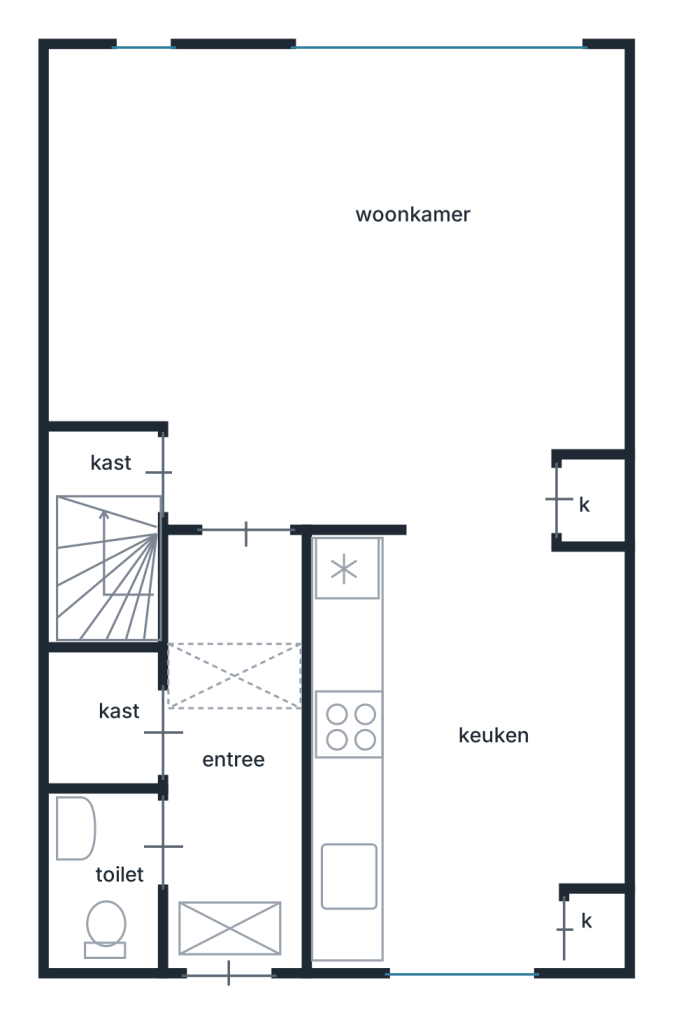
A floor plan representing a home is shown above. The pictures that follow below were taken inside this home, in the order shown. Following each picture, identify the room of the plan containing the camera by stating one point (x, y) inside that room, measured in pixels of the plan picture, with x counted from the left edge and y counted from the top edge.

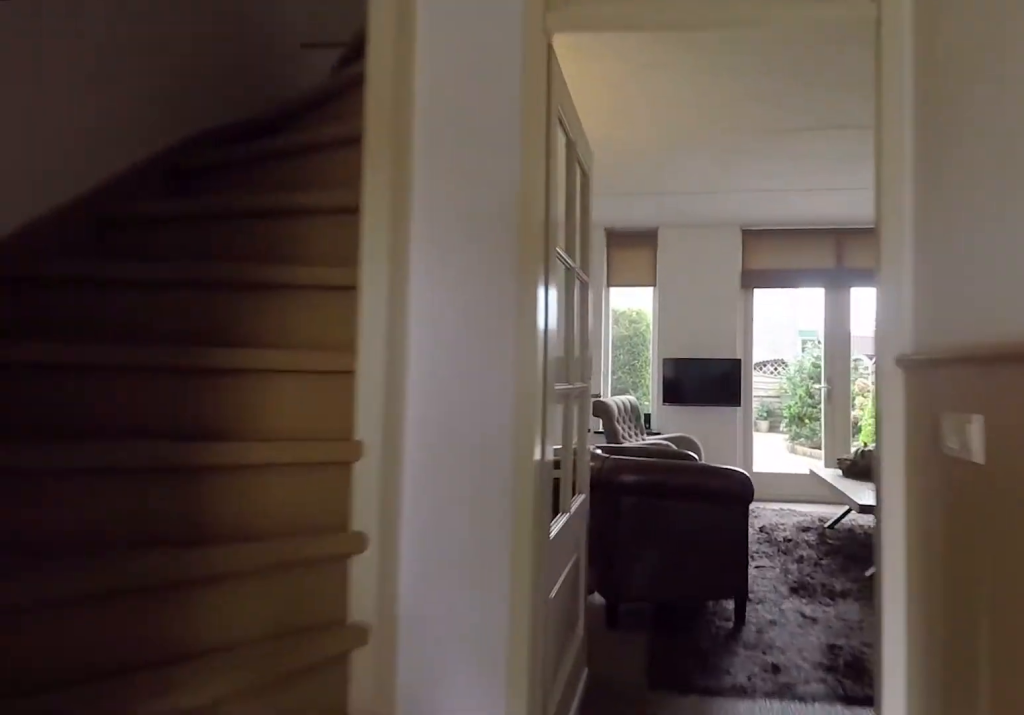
(236, 748)
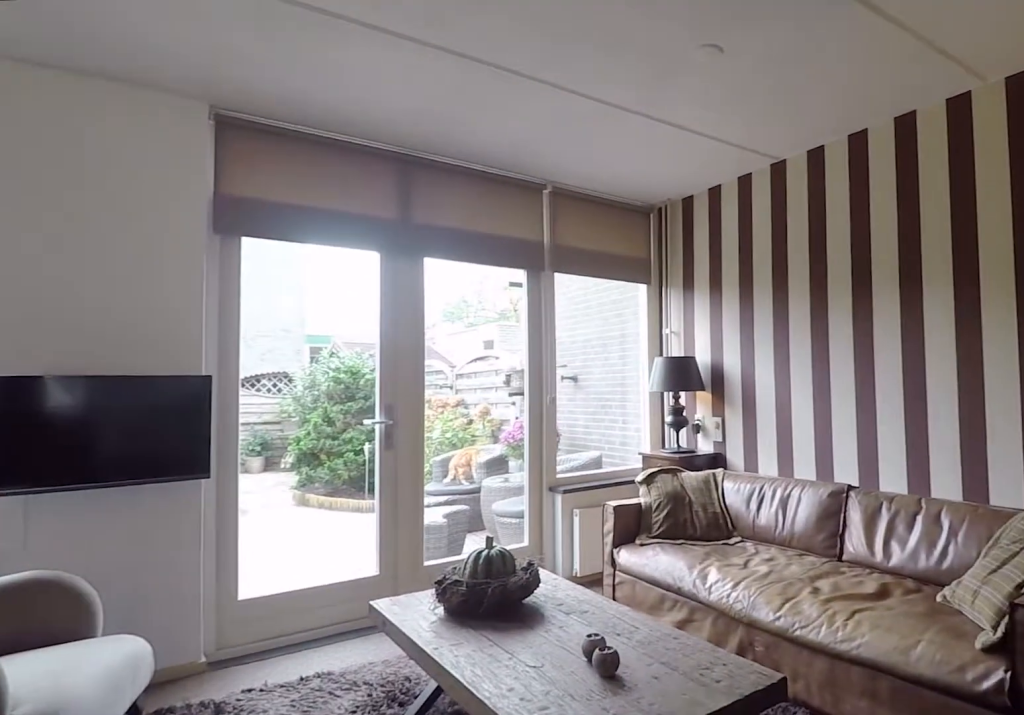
(316, 220)
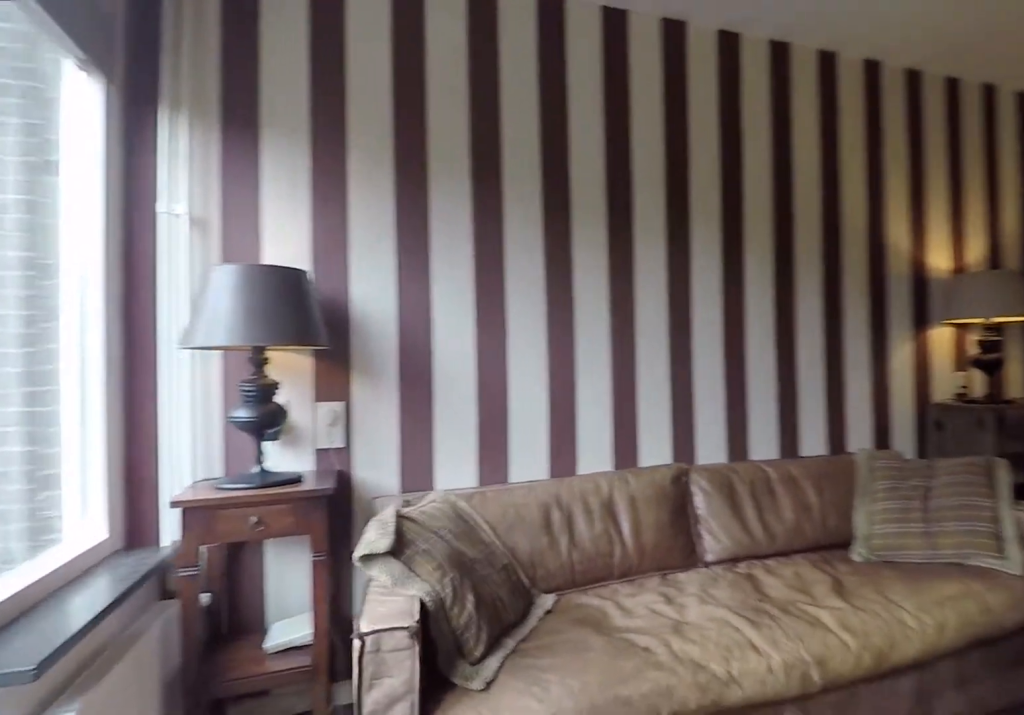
(316, 220)
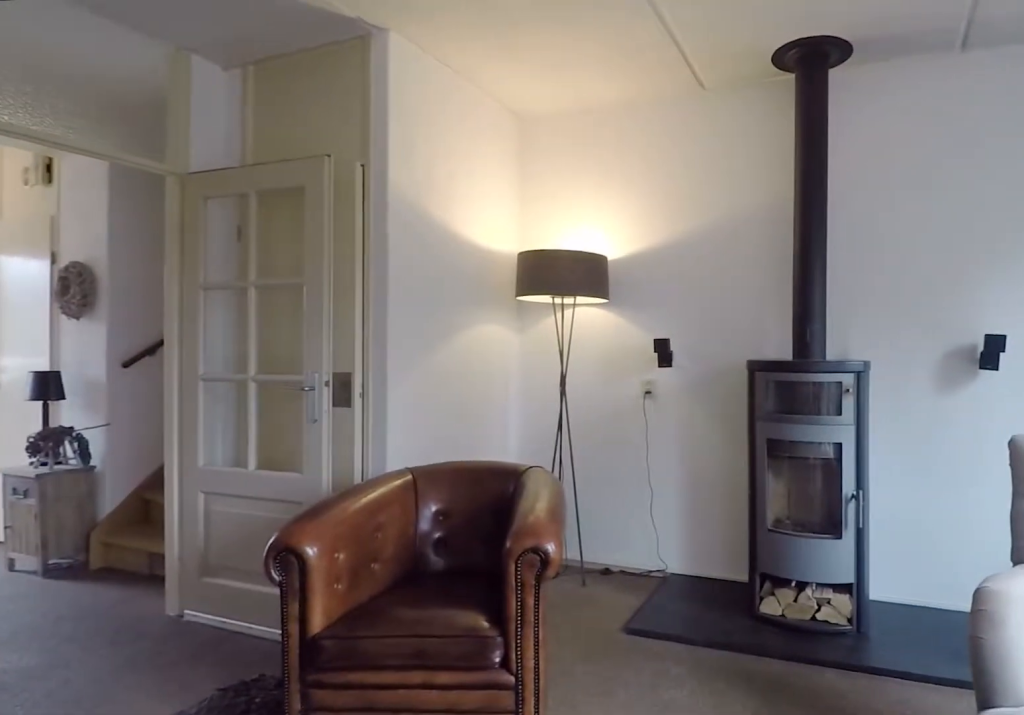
(328, 317)
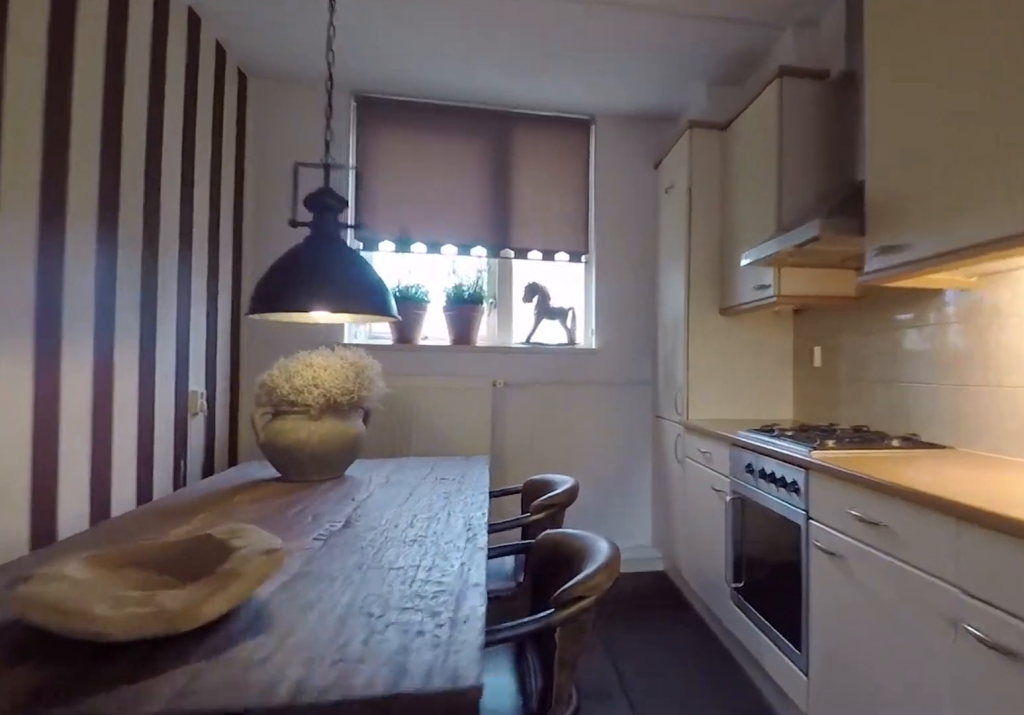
(345, 787)
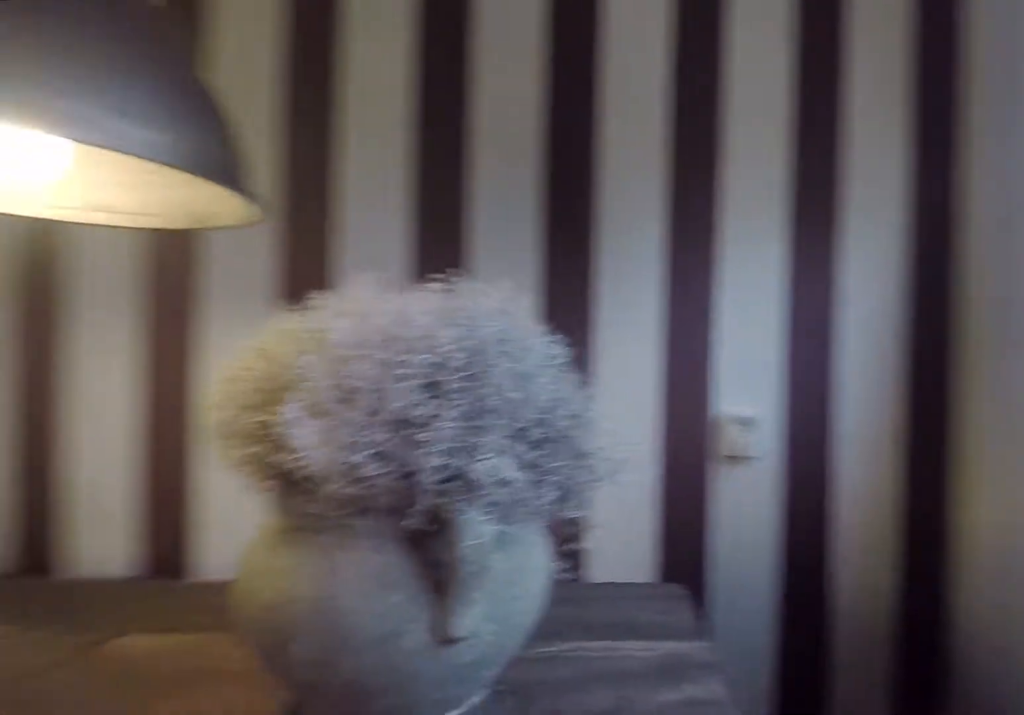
(345, 787)
